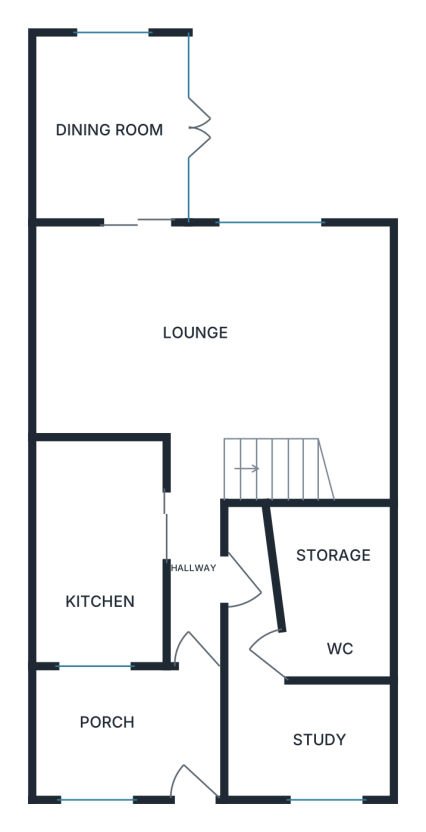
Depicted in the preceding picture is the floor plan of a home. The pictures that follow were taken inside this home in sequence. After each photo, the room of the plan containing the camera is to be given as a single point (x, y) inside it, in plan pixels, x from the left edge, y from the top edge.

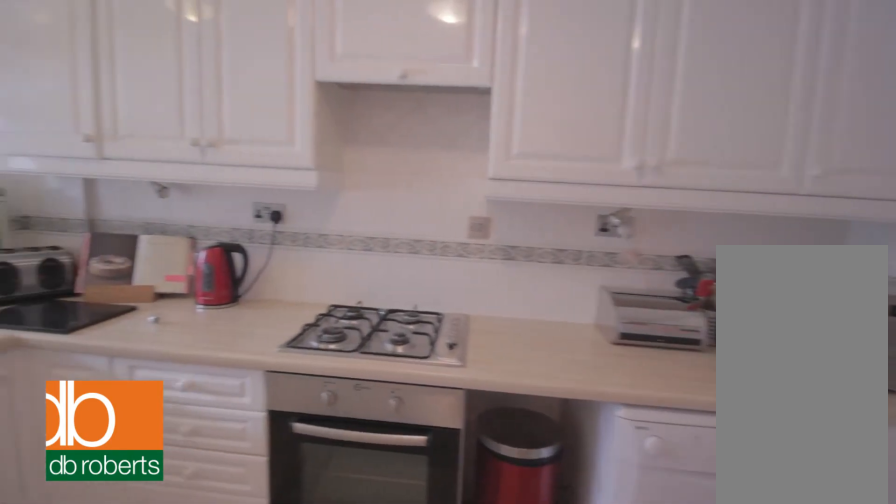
(101, 550)
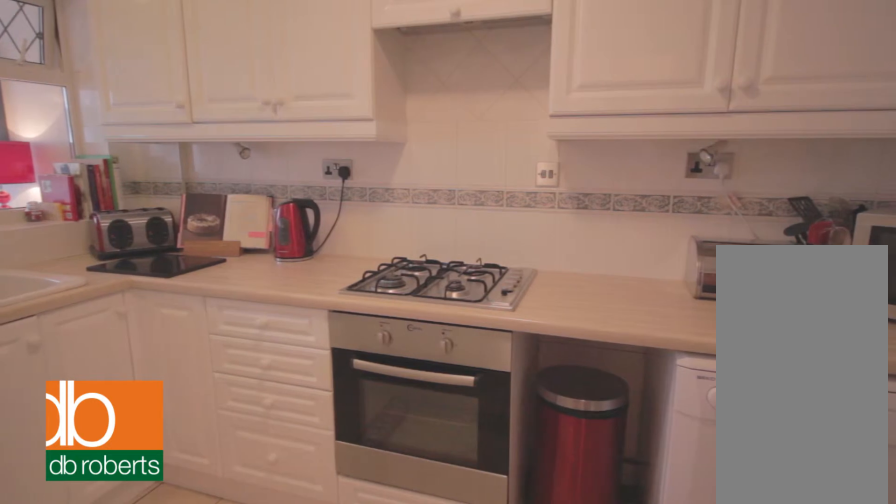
(101, 550)
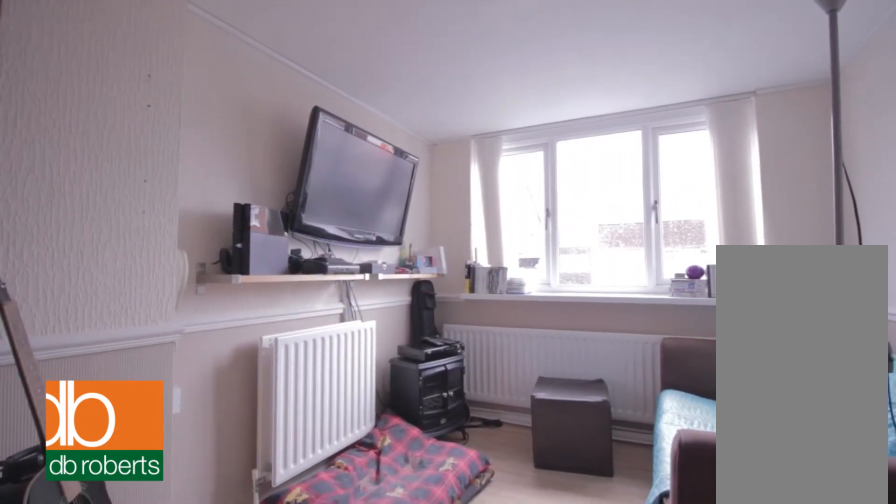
(290, 696)
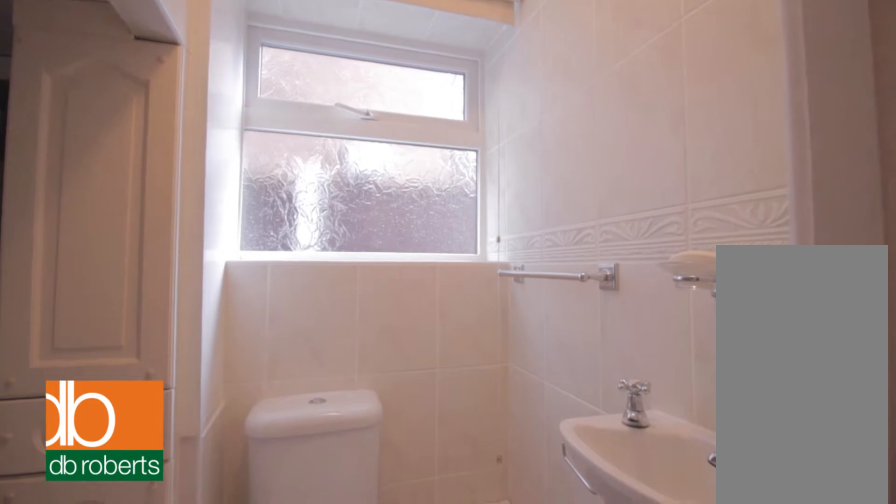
(333, 588)
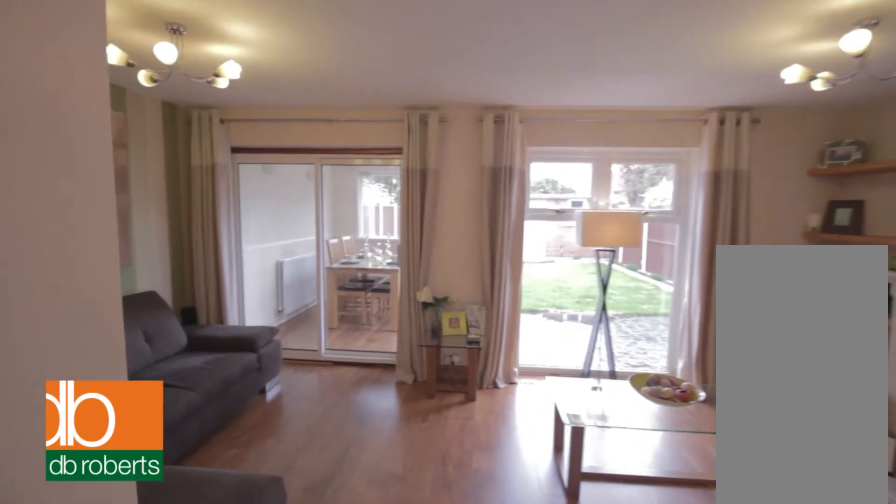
(214, 355)
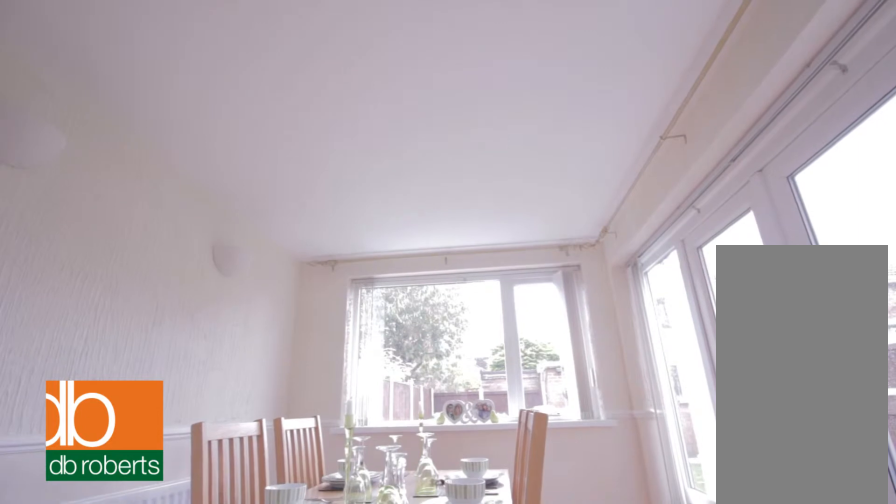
(111, 130)
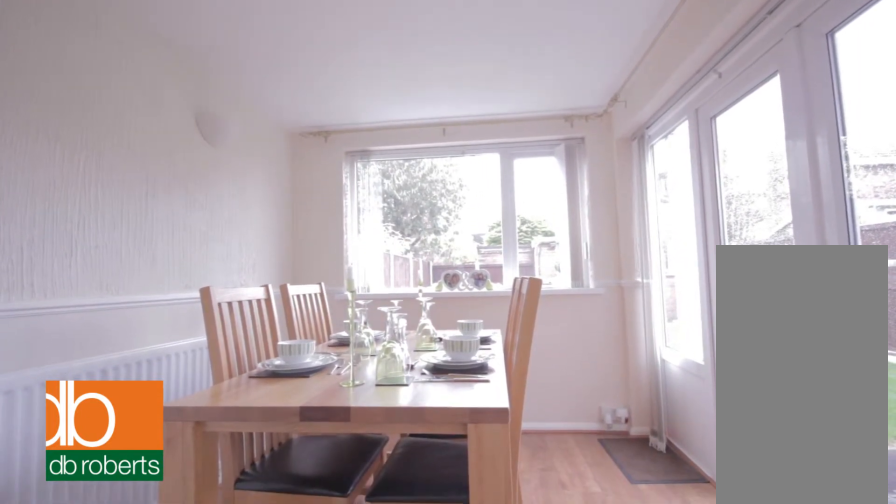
(111, 130)
